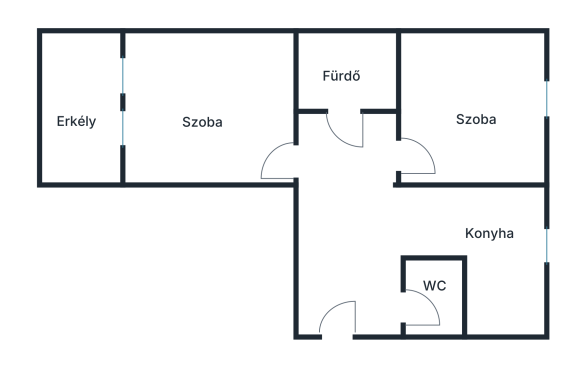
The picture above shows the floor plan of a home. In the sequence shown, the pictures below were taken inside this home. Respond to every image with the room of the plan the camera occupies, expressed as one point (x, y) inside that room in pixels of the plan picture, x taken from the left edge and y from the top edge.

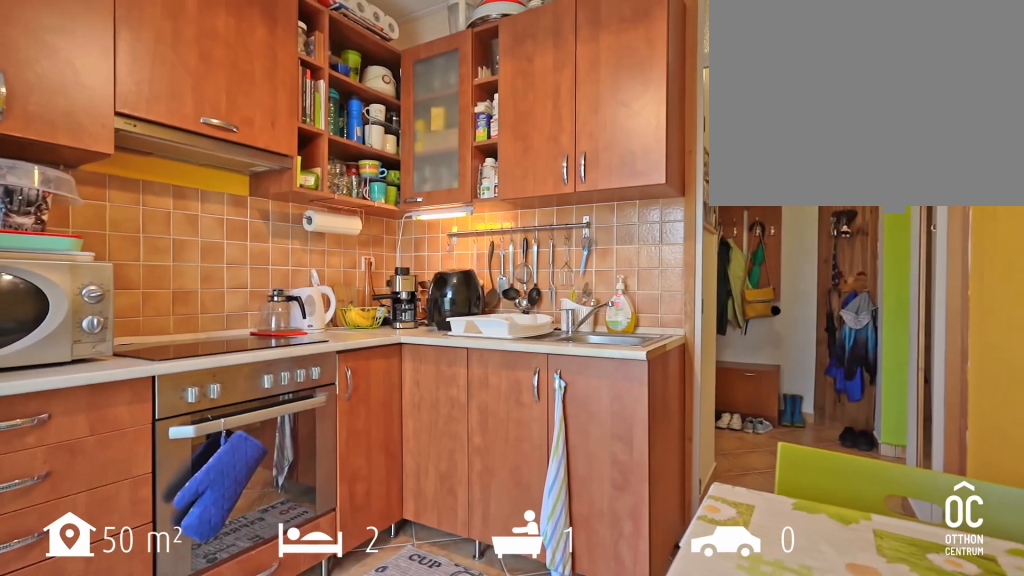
(484, 253)
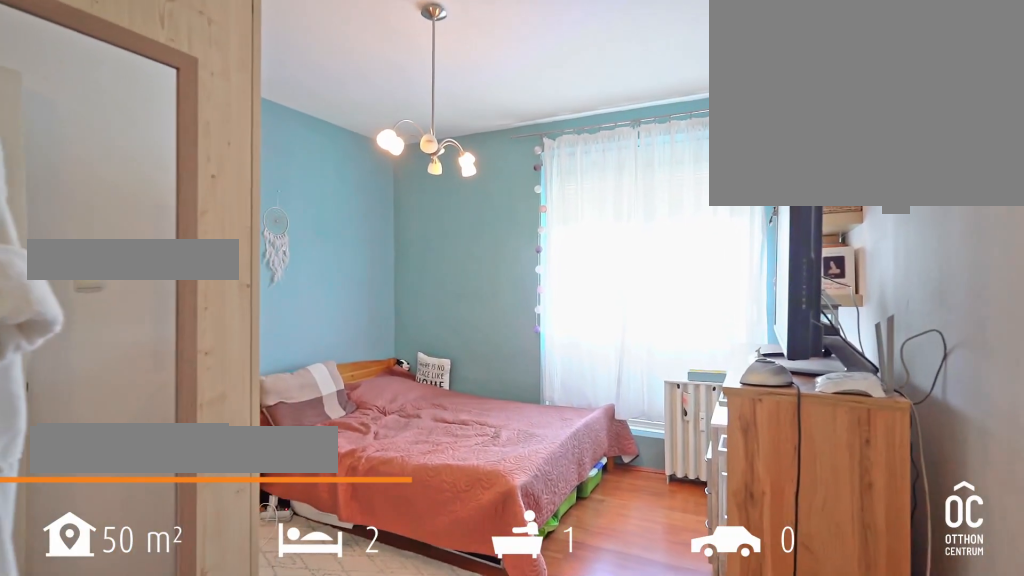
(478, 111)
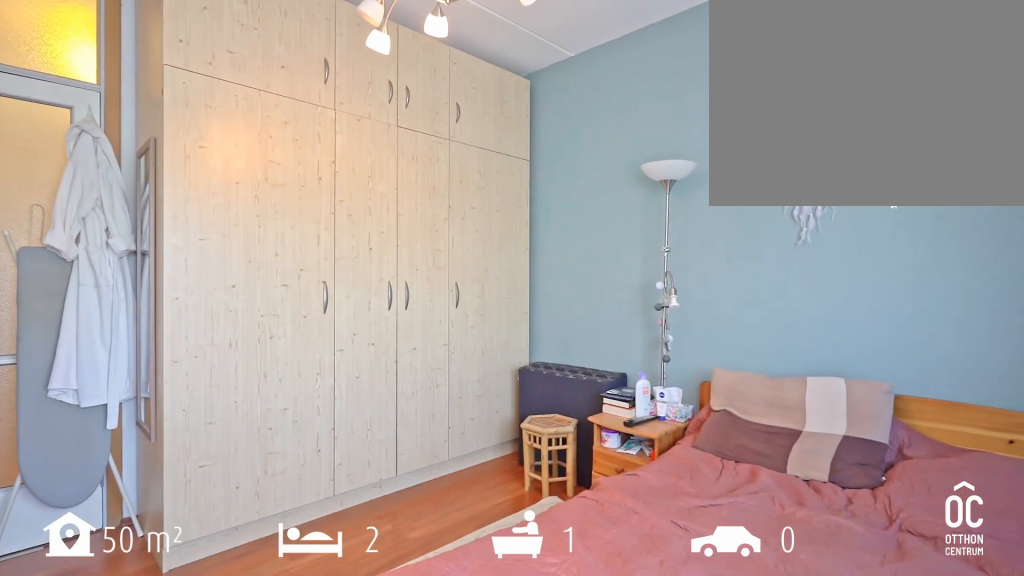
(478, 111)
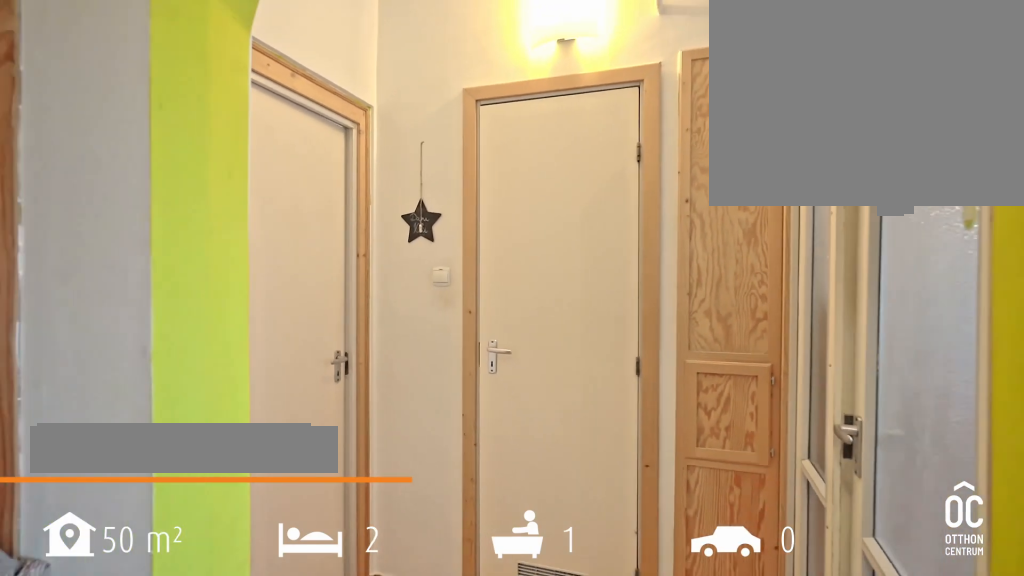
(351, 223)
